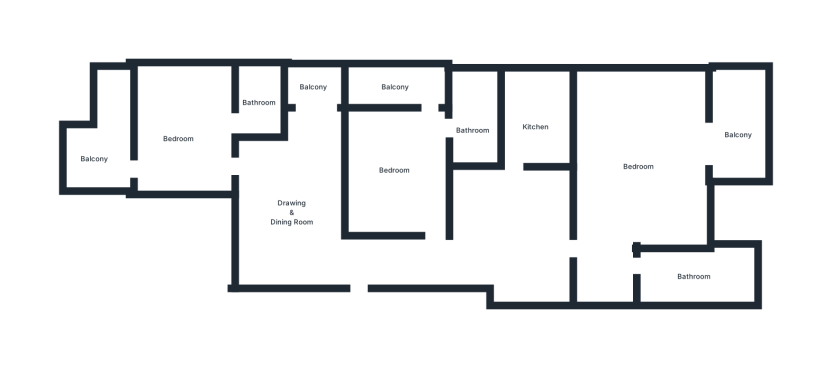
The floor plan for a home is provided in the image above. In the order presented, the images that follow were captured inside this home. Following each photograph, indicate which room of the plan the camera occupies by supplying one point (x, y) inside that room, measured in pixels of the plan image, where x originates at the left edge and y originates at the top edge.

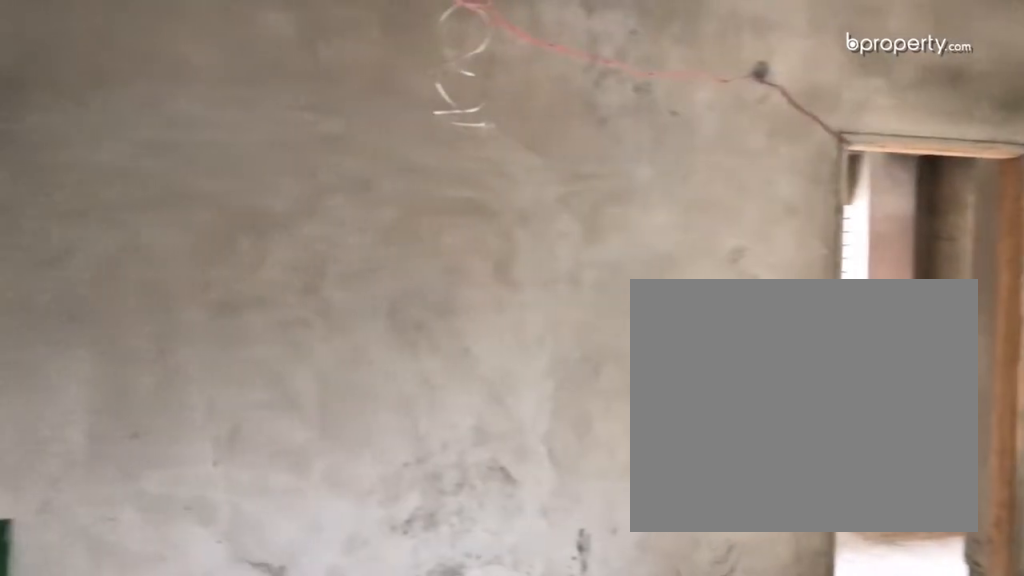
(308, 217)
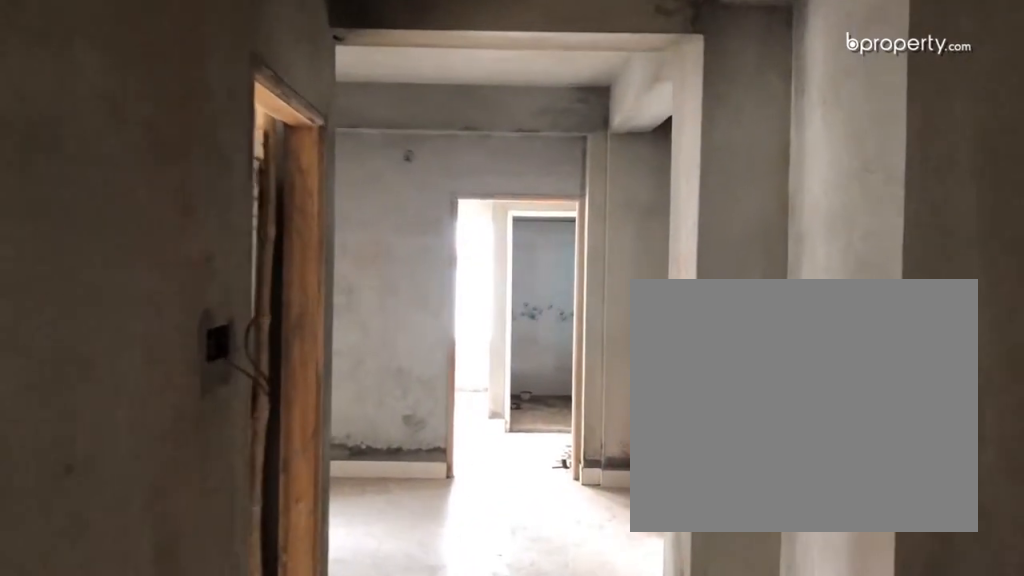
(450, 260)
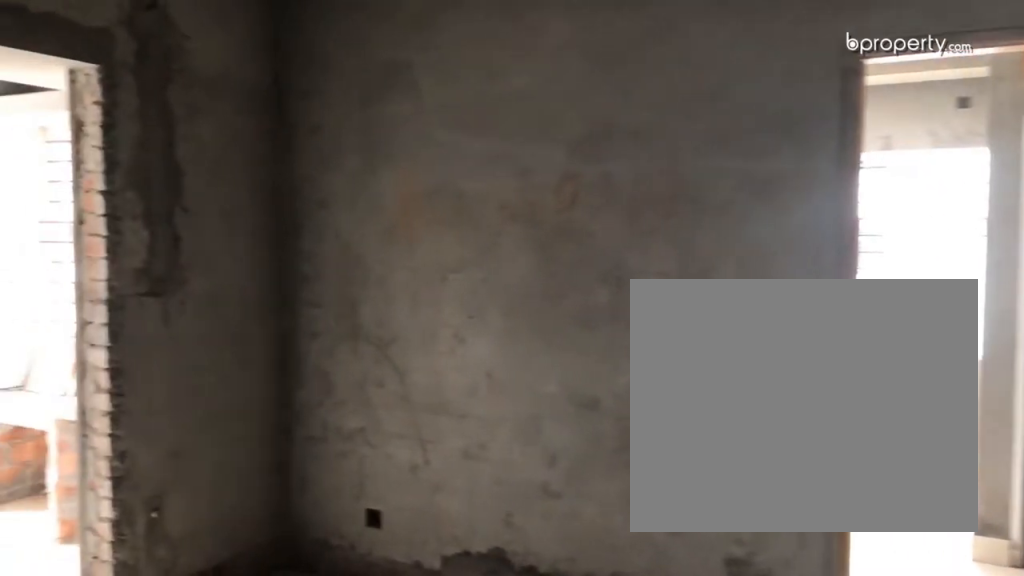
(517, 243)
